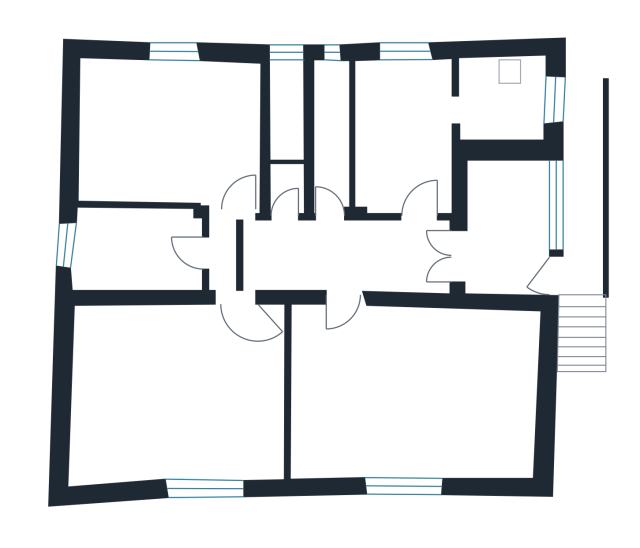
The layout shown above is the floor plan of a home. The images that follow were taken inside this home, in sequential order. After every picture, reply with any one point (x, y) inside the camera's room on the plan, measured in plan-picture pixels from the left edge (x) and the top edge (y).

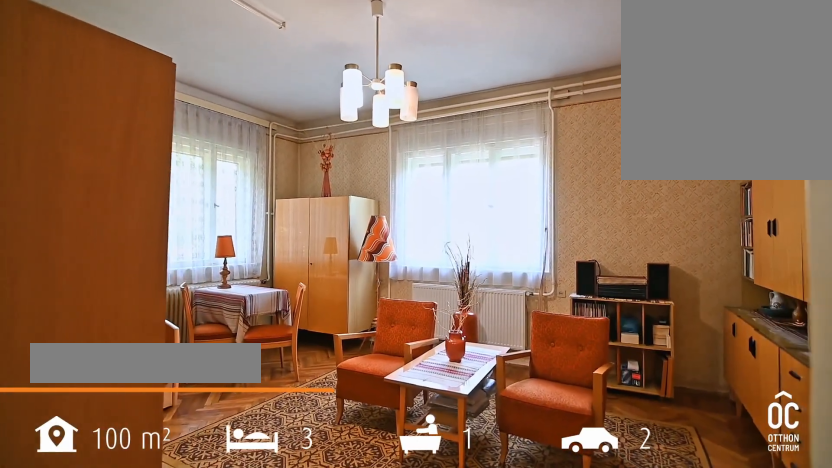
(419, 392)
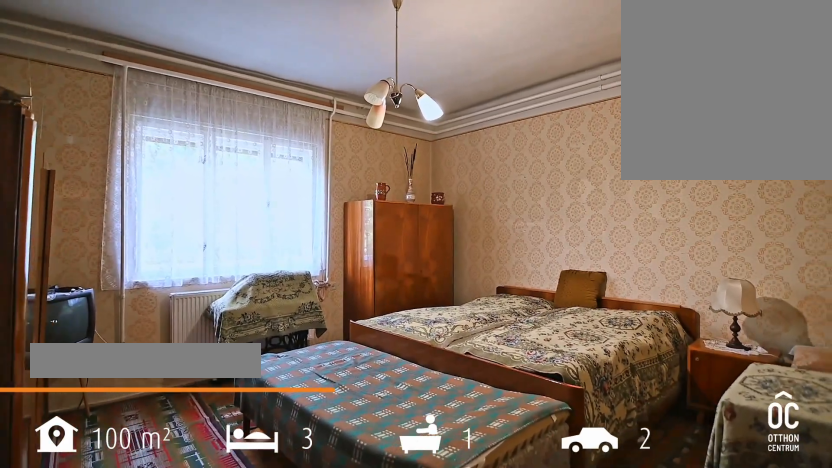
(172, 392)
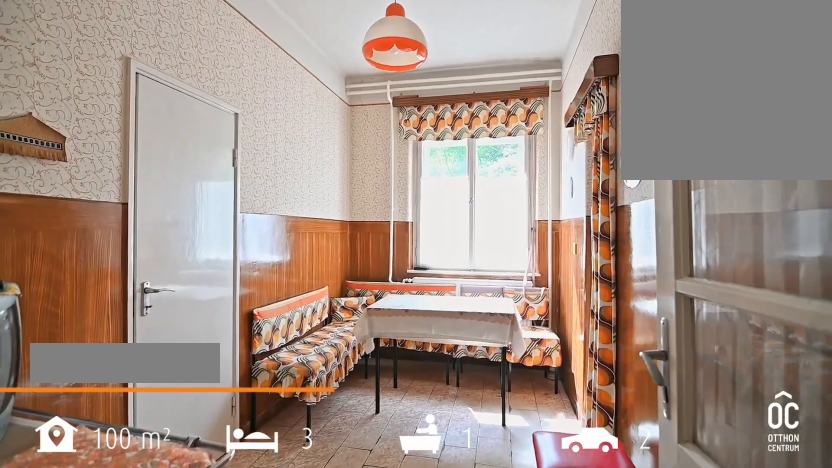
(402, 138)
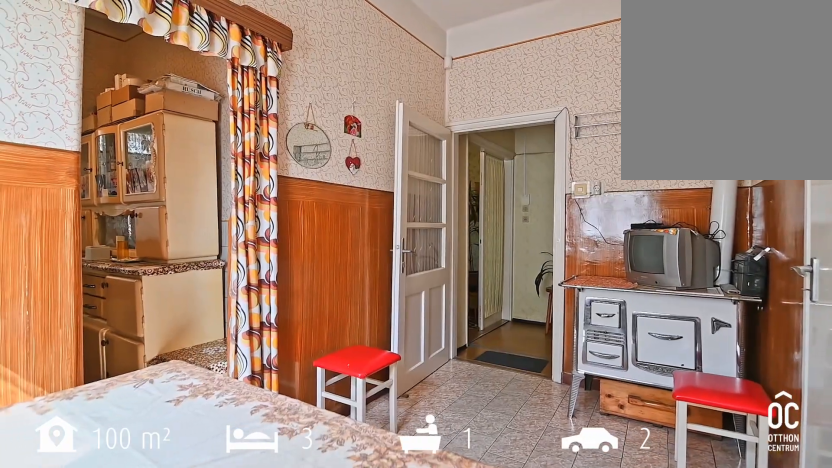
(402, 138)
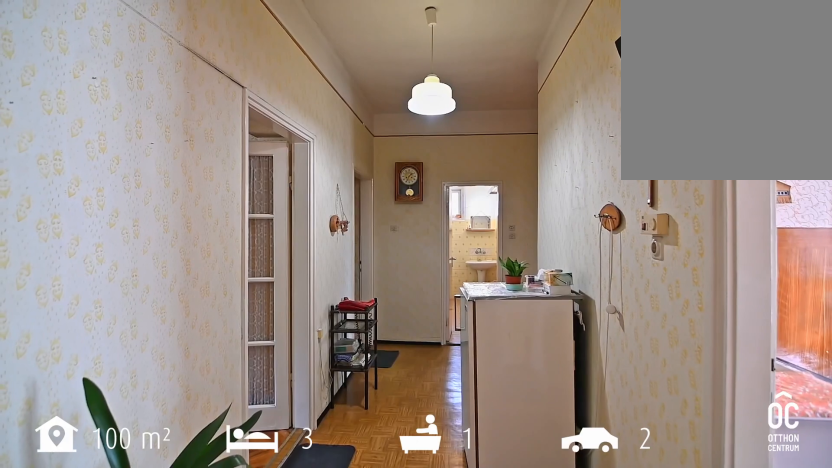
(346, 252)
